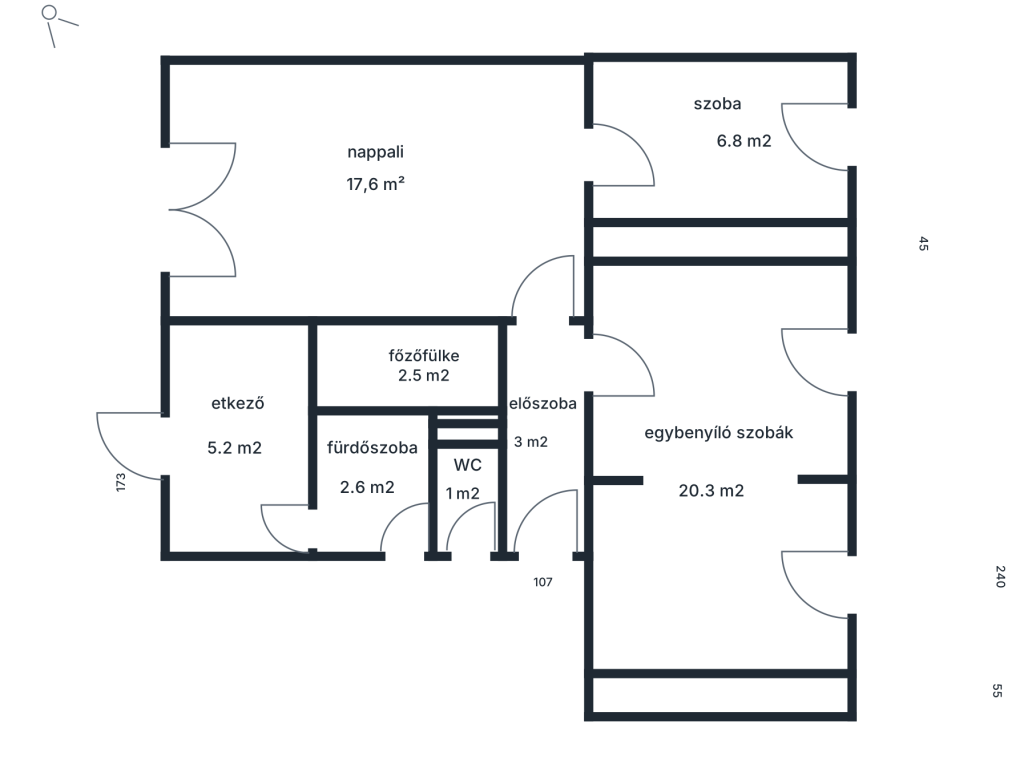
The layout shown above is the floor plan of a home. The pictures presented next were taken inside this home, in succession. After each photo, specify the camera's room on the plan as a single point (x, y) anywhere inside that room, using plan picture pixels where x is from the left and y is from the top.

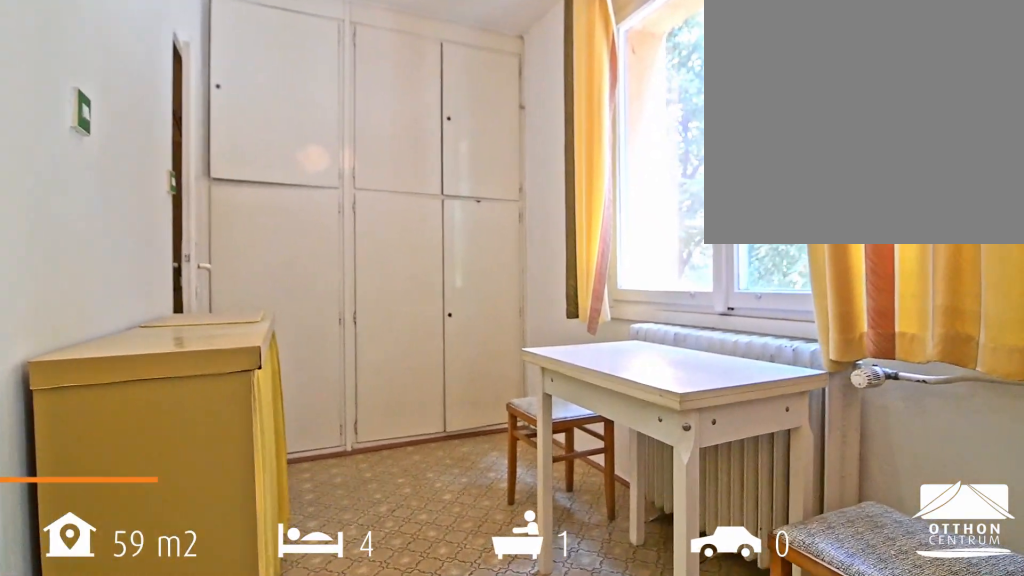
(238, 428)
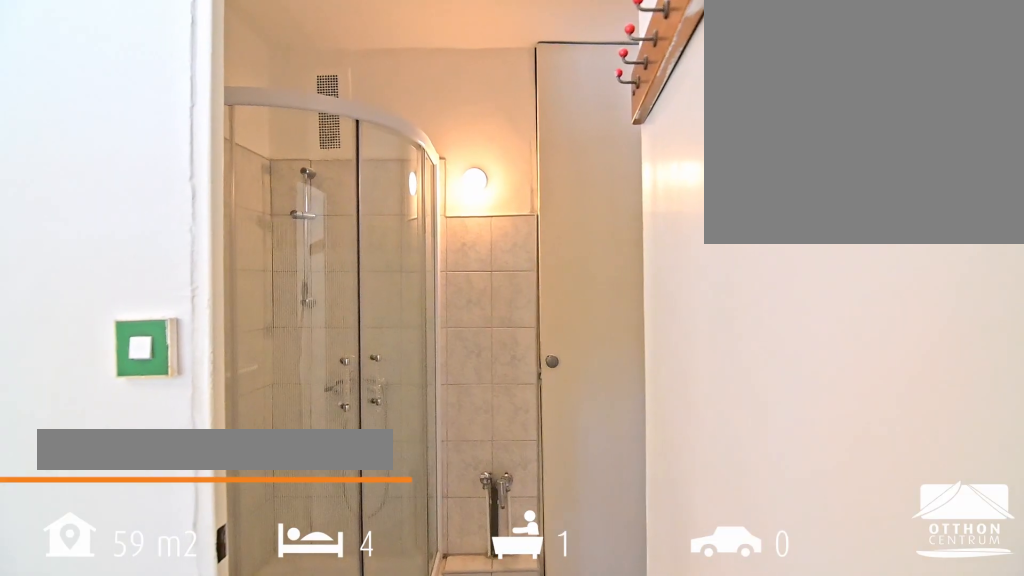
(374, 488)
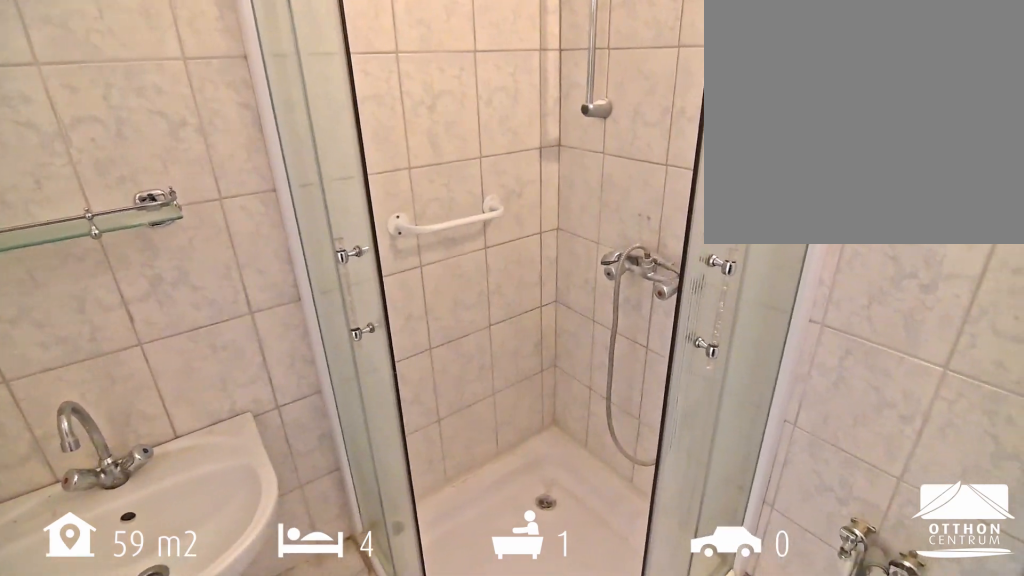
(374, 488)
